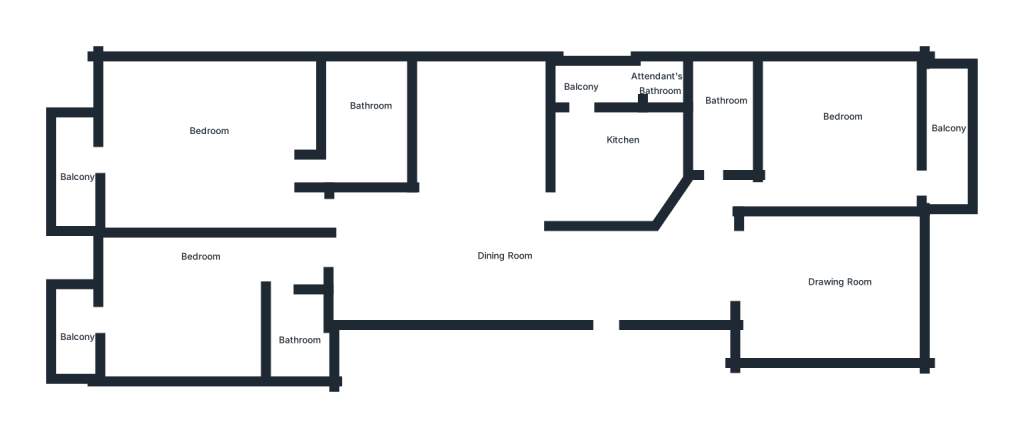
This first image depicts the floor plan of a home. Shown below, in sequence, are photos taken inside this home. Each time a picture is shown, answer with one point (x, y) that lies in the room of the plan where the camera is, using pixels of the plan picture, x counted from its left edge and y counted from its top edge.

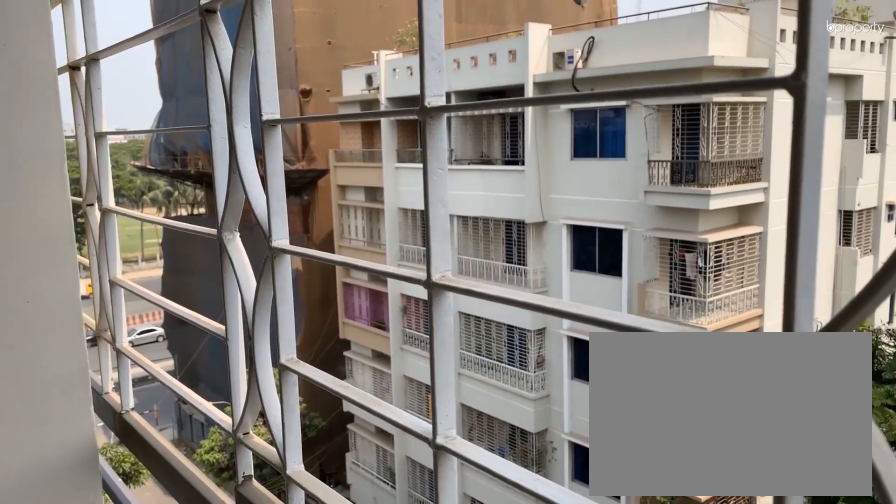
(78, 326)
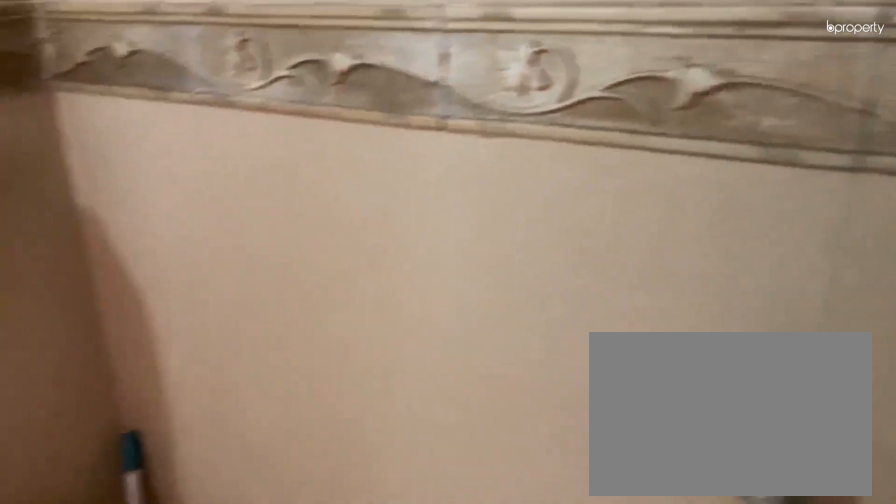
(291, 334)
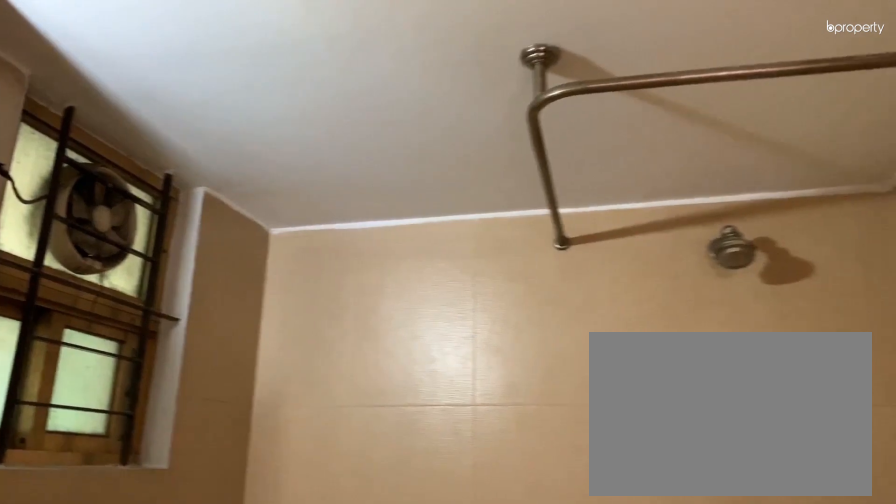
(291, 334)
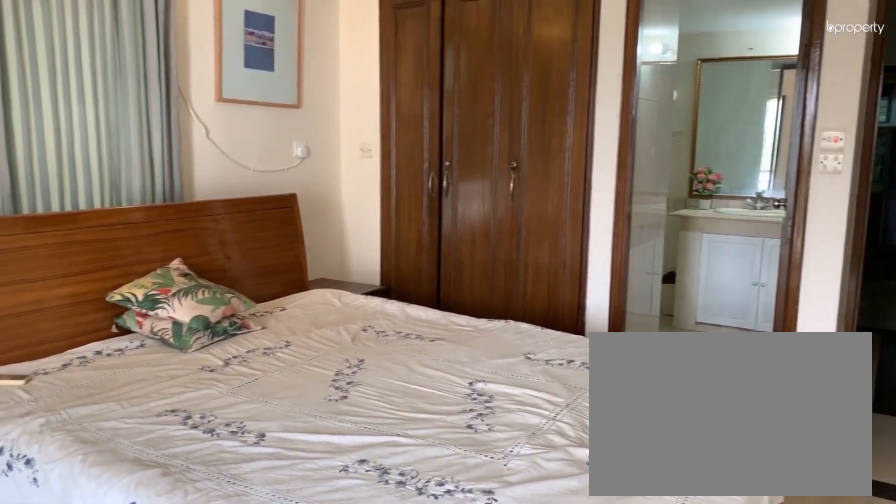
(225, 152)
